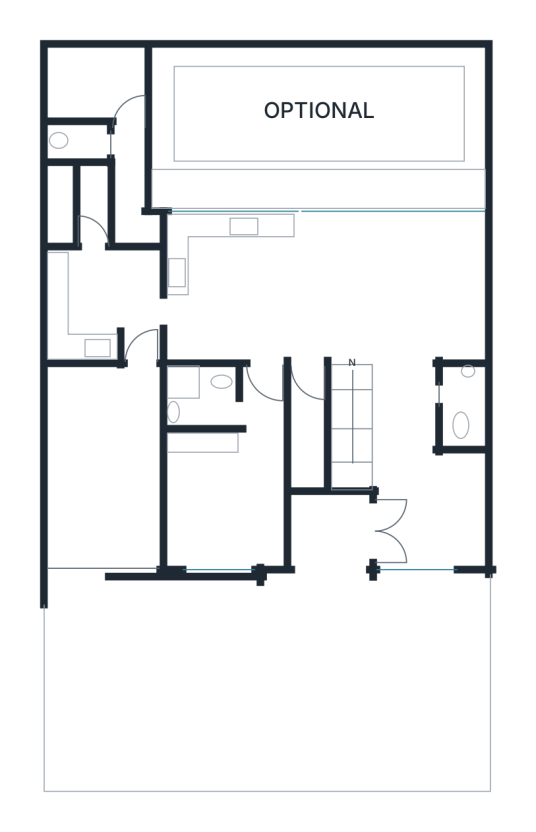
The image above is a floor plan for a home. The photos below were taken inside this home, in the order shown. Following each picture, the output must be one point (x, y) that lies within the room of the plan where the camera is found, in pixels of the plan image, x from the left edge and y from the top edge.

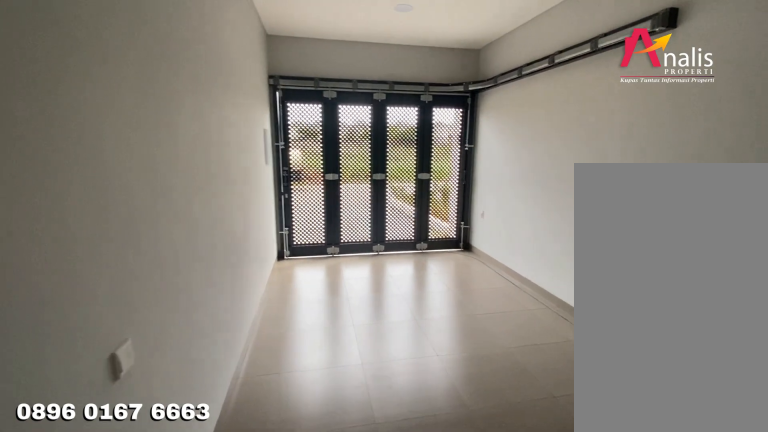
(103, 468)
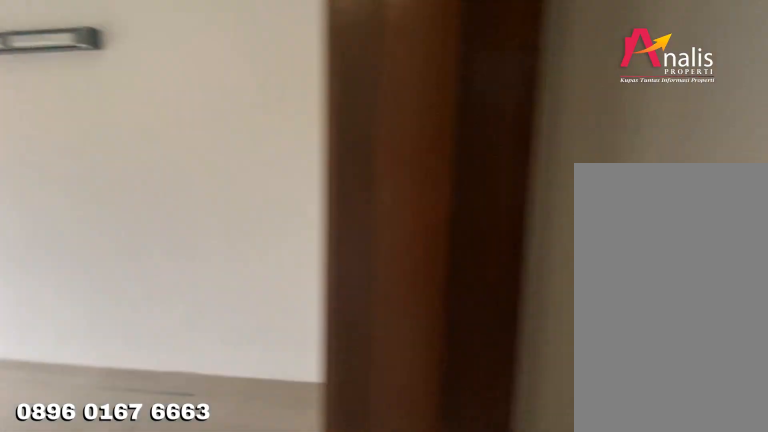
(103, 468)
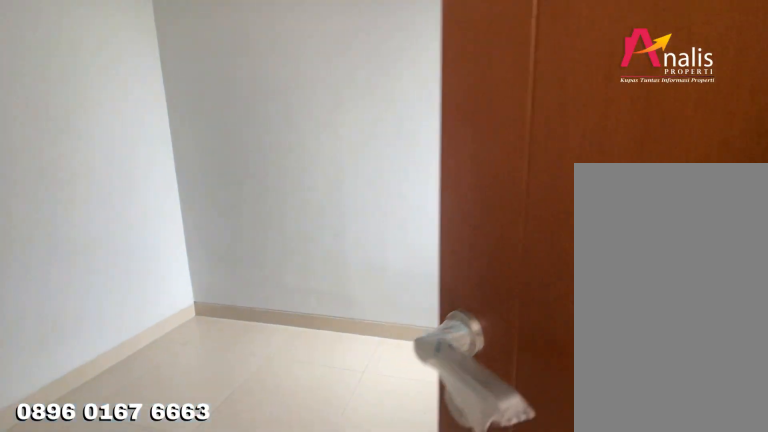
(100, 222)
